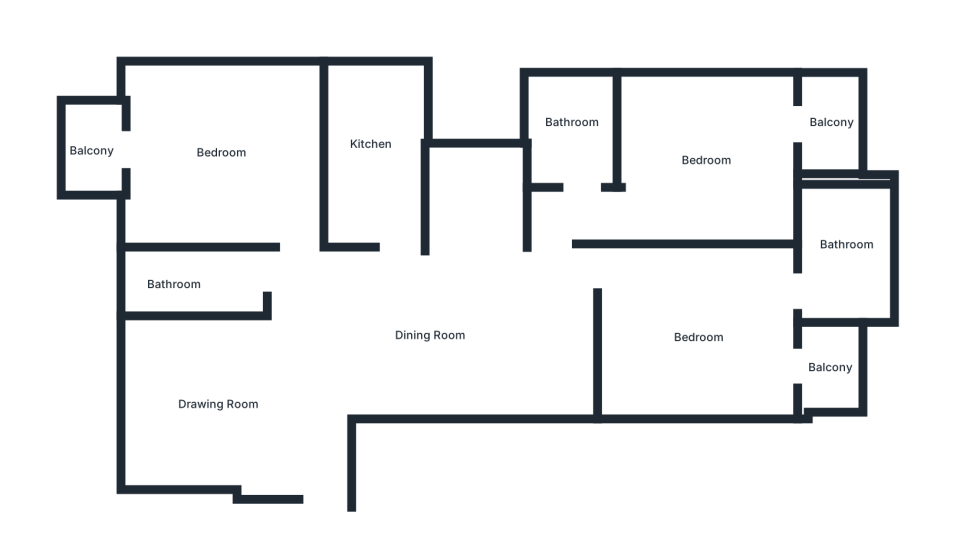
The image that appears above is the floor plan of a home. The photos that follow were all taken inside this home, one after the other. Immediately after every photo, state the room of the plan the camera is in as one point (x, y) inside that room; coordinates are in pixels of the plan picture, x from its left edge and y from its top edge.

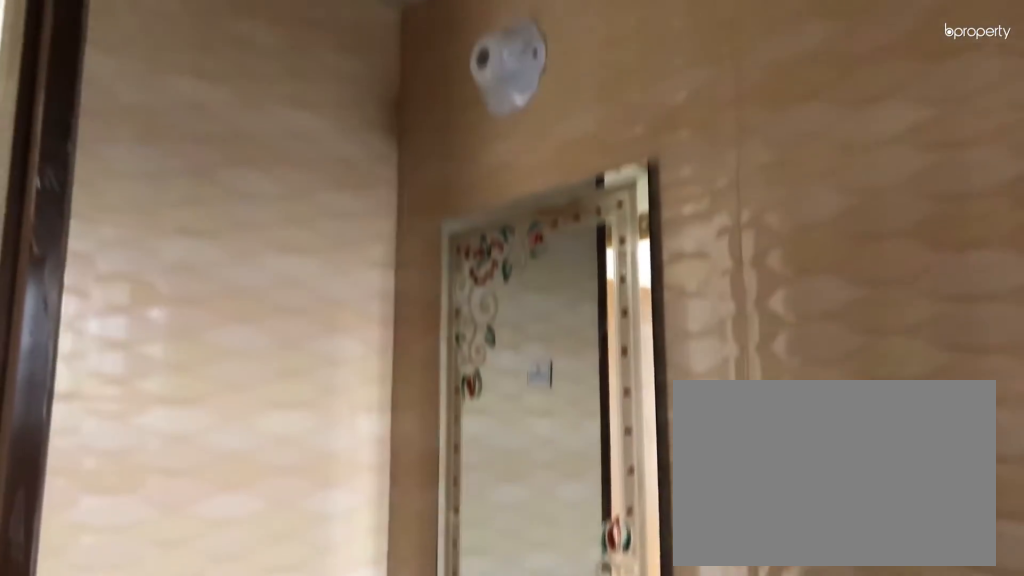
(183, 280)
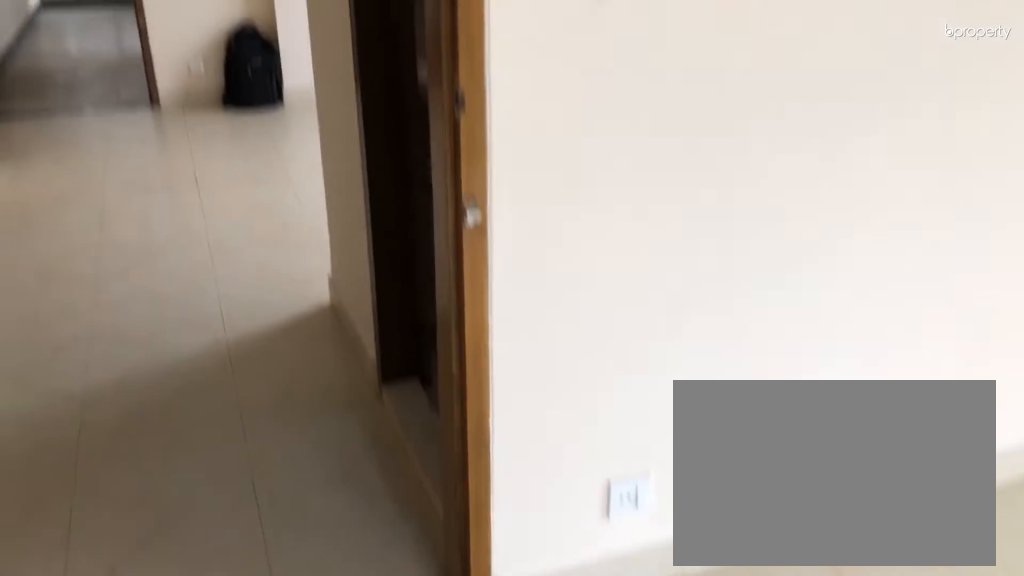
(215, 158)
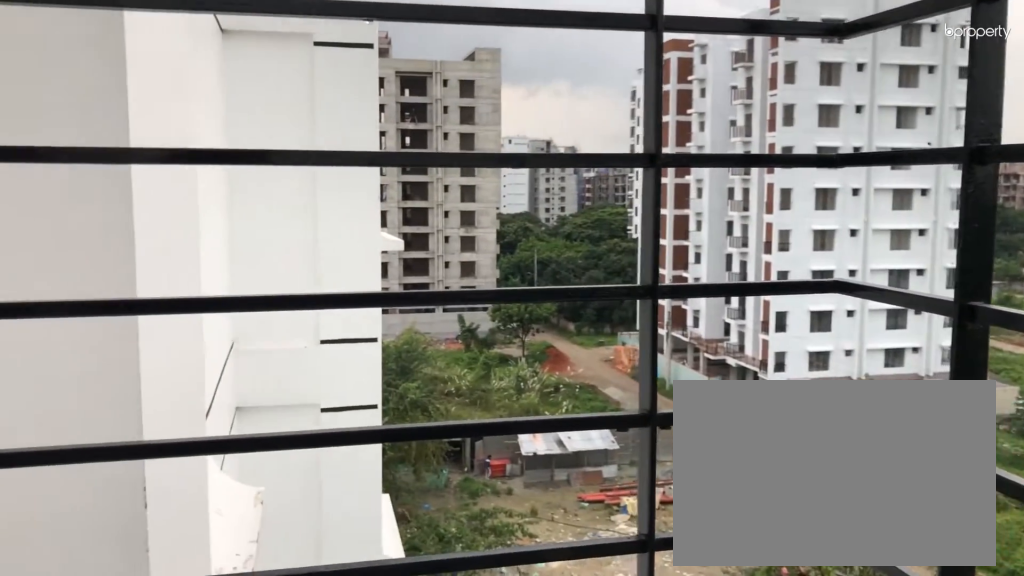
(88, 151)
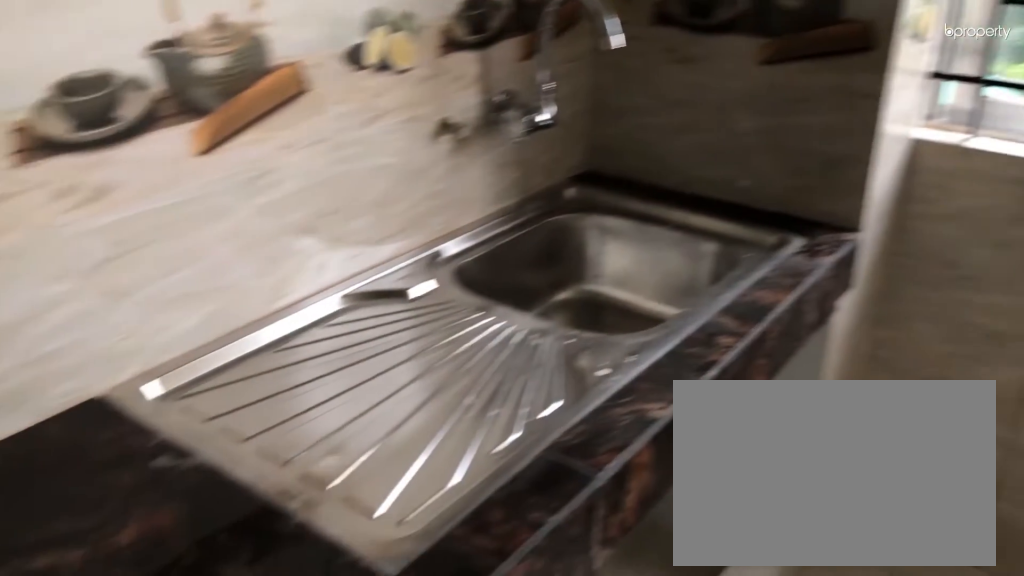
(371, 154)
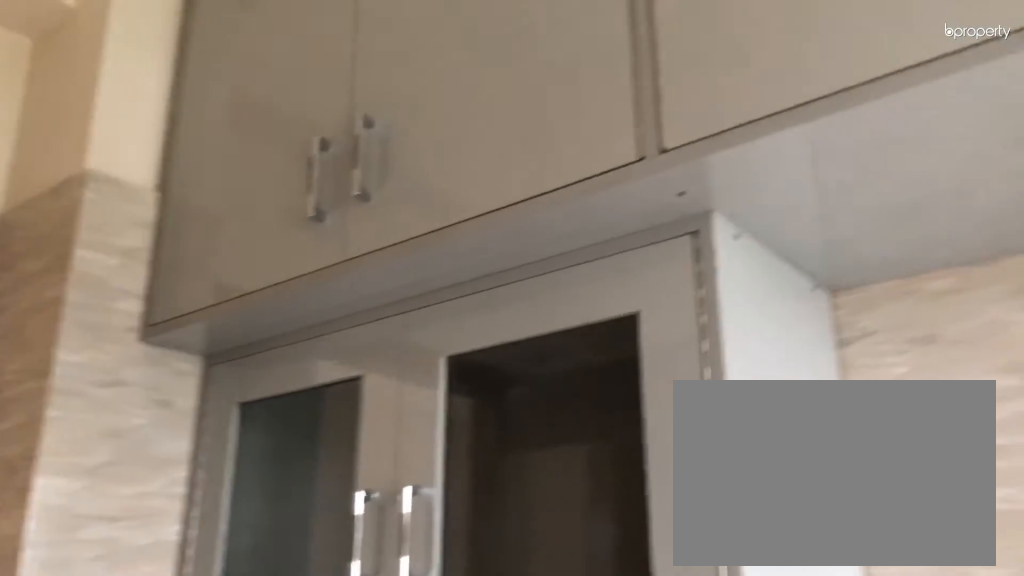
(371, 154)
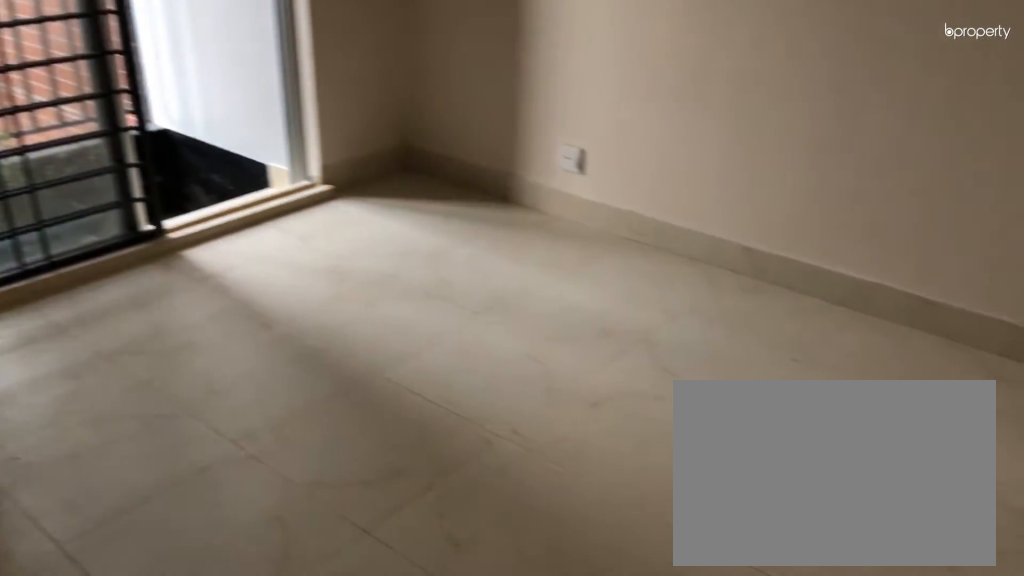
(708, 340)
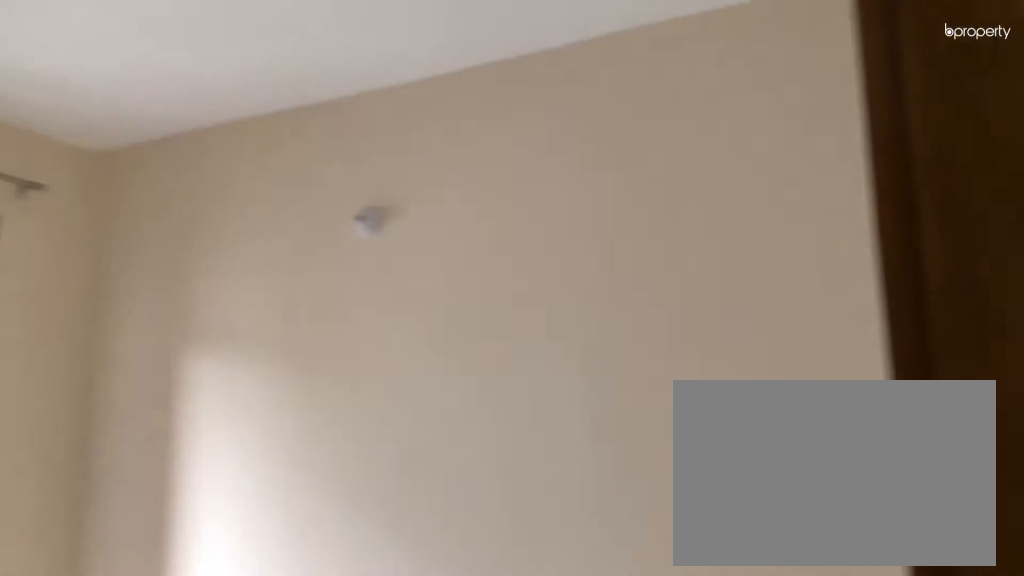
(708, 340)
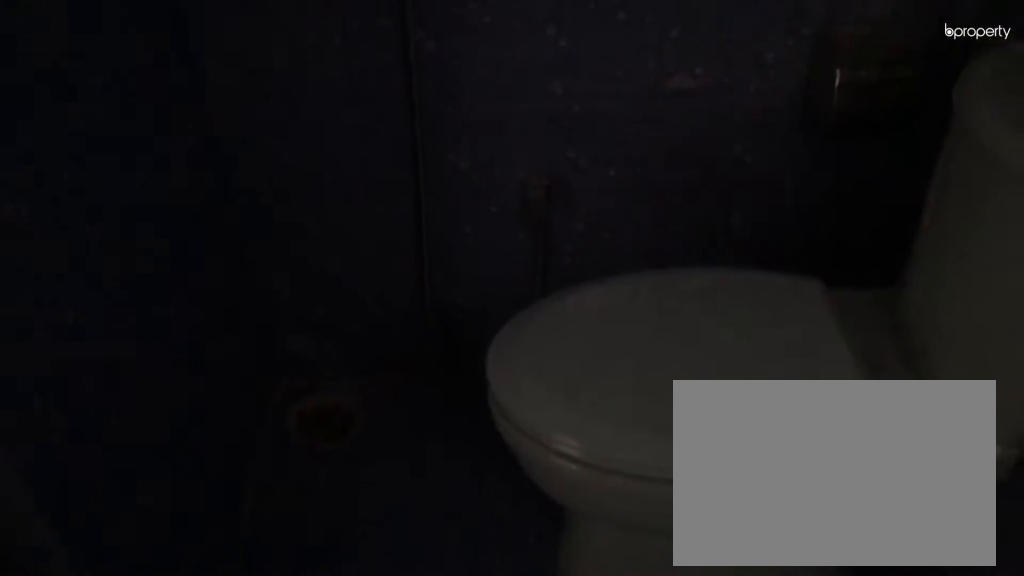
(842, 248)
